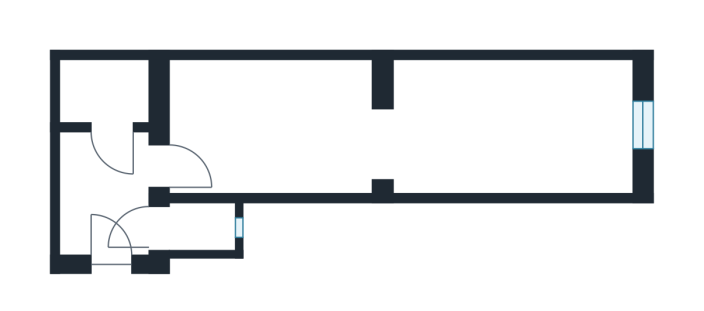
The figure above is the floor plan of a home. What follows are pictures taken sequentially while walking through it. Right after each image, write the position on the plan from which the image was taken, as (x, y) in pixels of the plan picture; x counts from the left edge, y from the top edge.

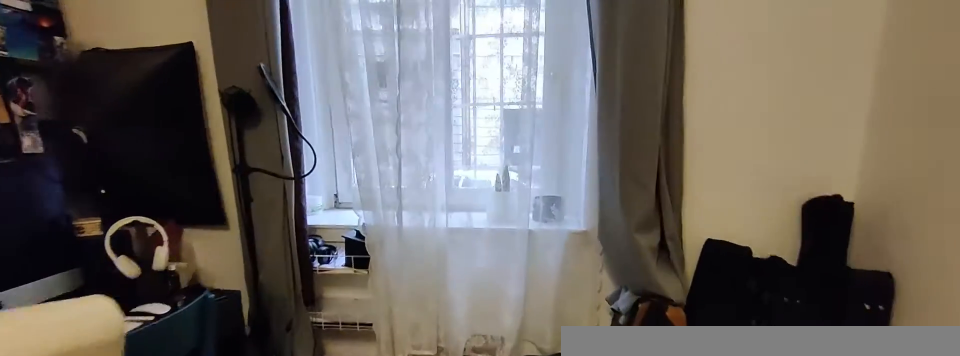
(457, 138)
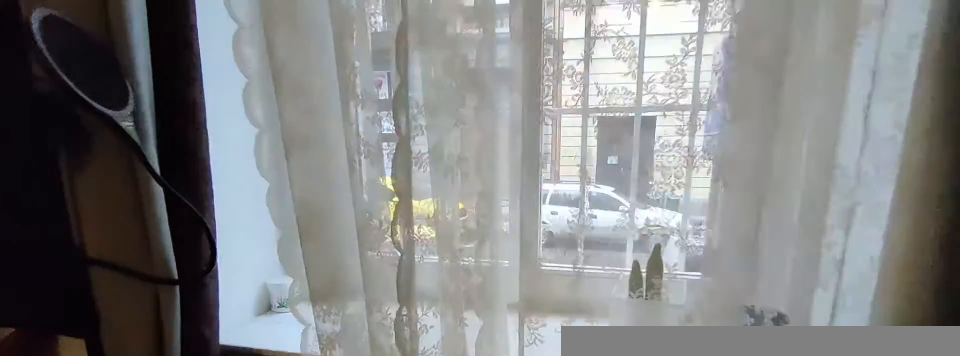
(500, 134)
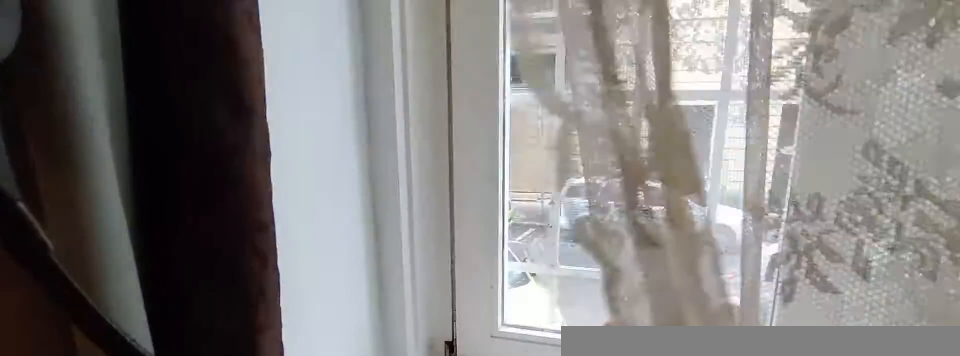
(543, 130)
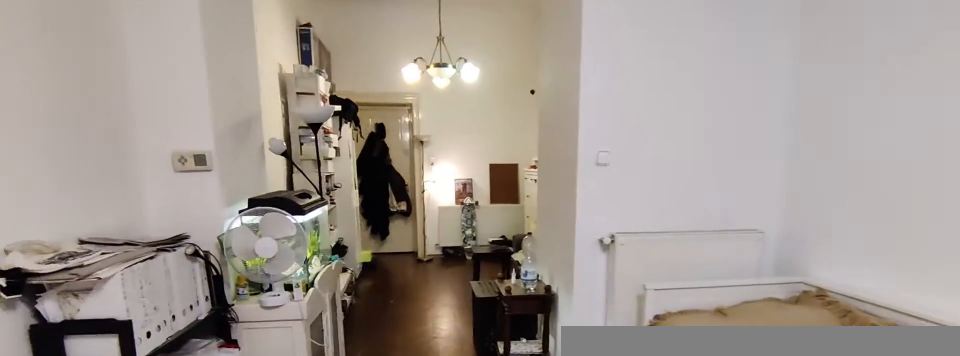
(524, 172)
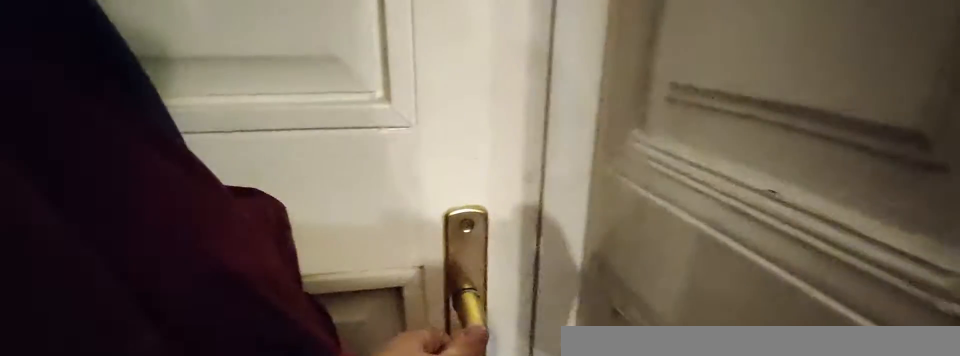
(186, 169)
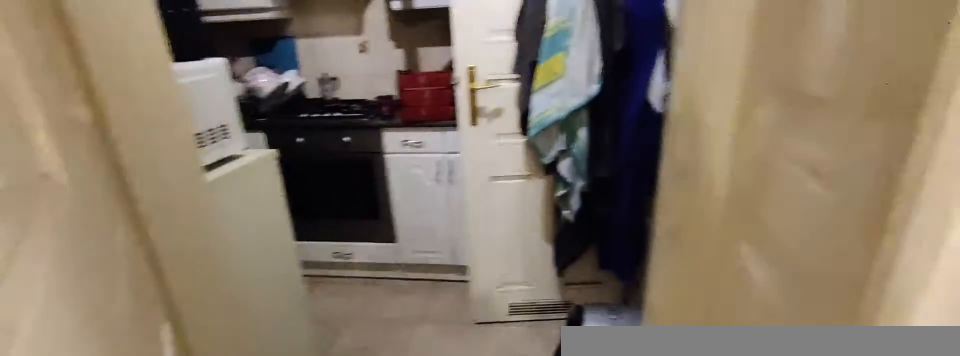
(138, 170)
